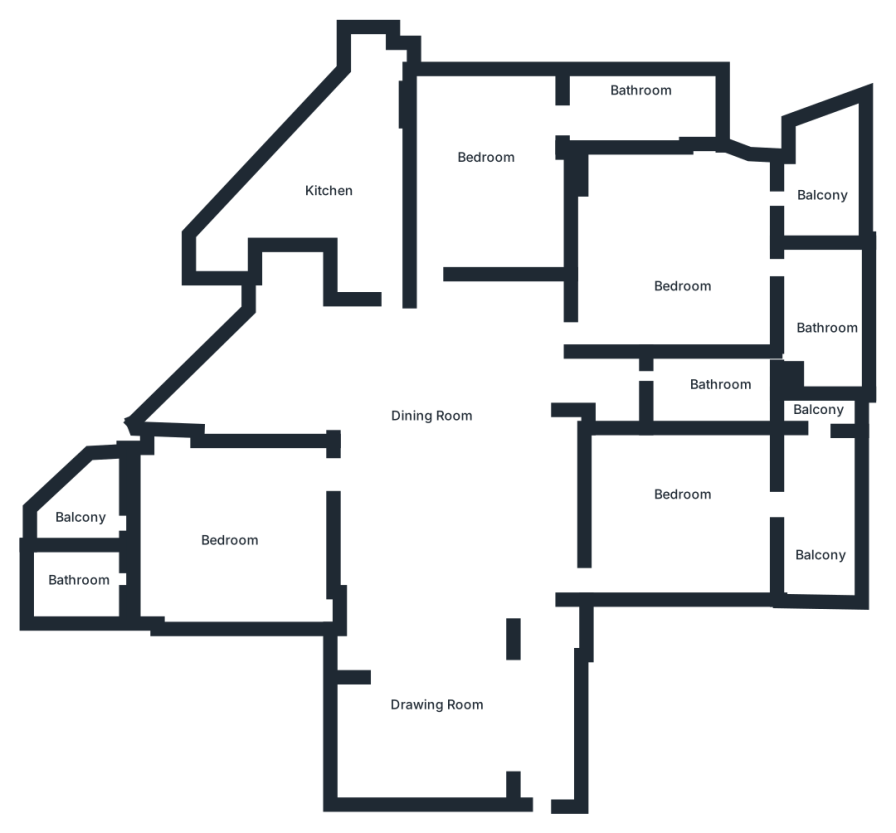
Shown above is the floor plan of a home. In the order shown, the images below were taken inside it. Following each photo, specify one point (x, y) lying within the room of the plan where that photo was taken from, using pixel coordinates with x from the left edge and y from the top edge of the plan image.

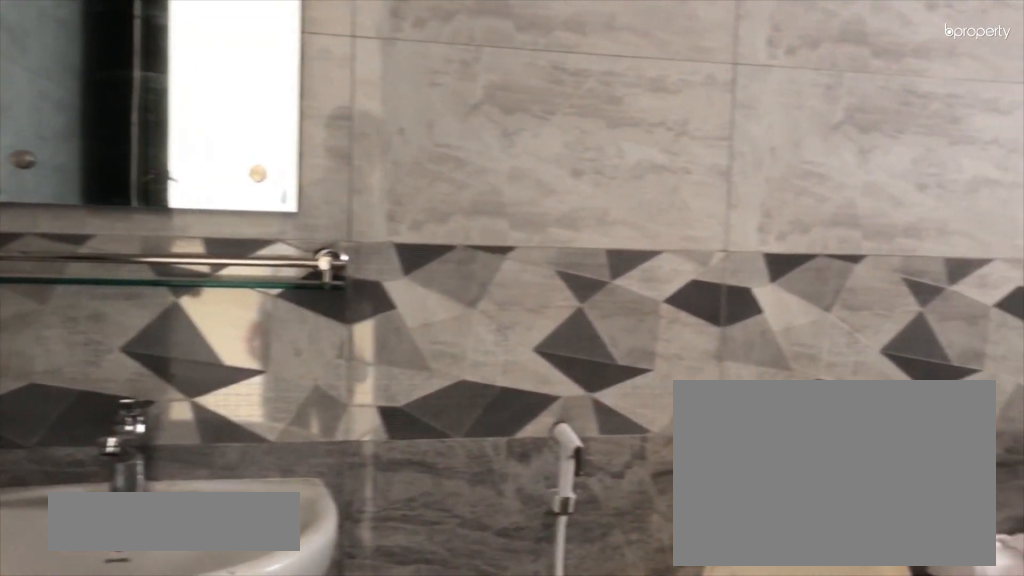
(821, 327)
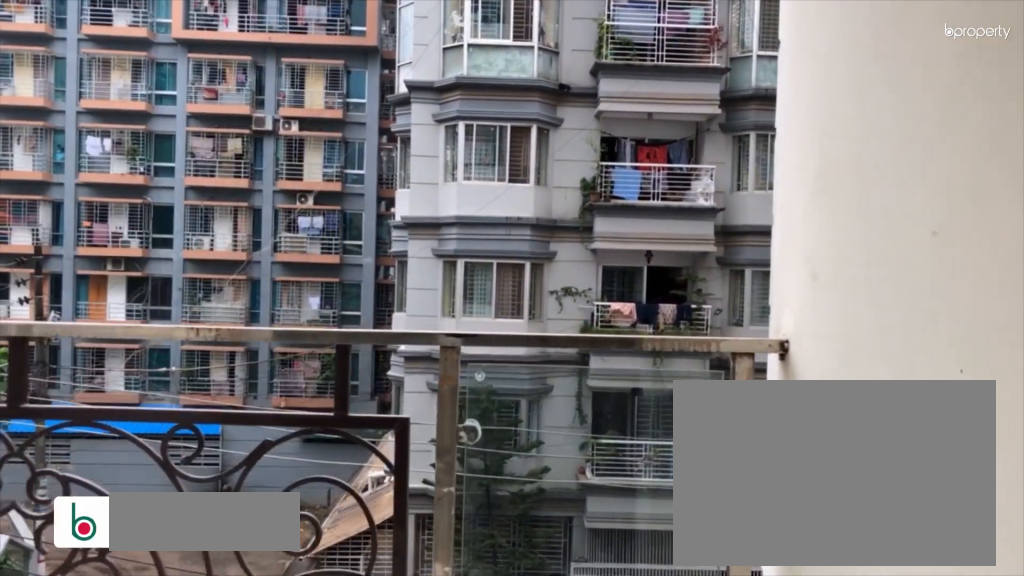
(827, 189)
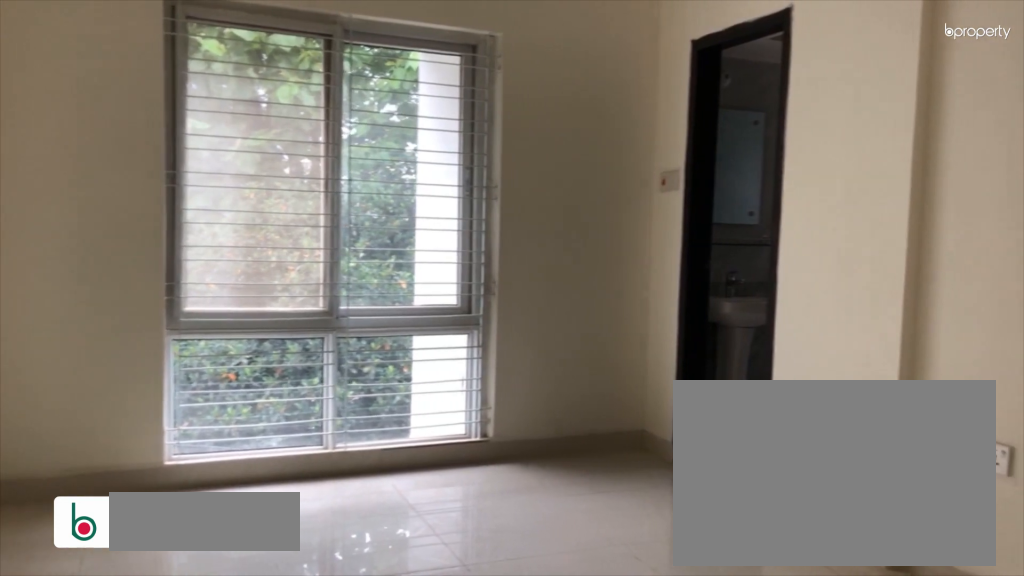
(482, 172)
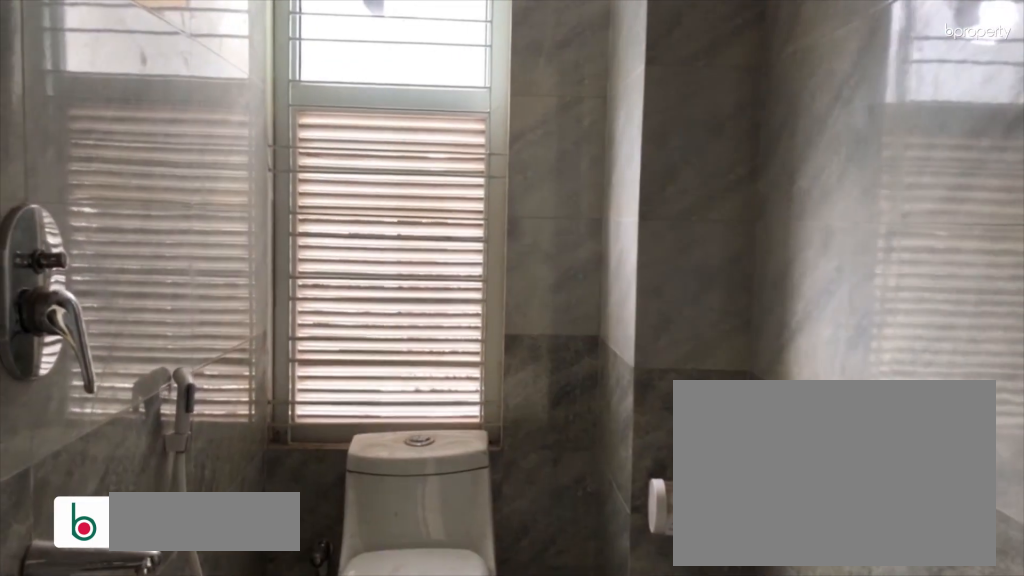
(626, 114)
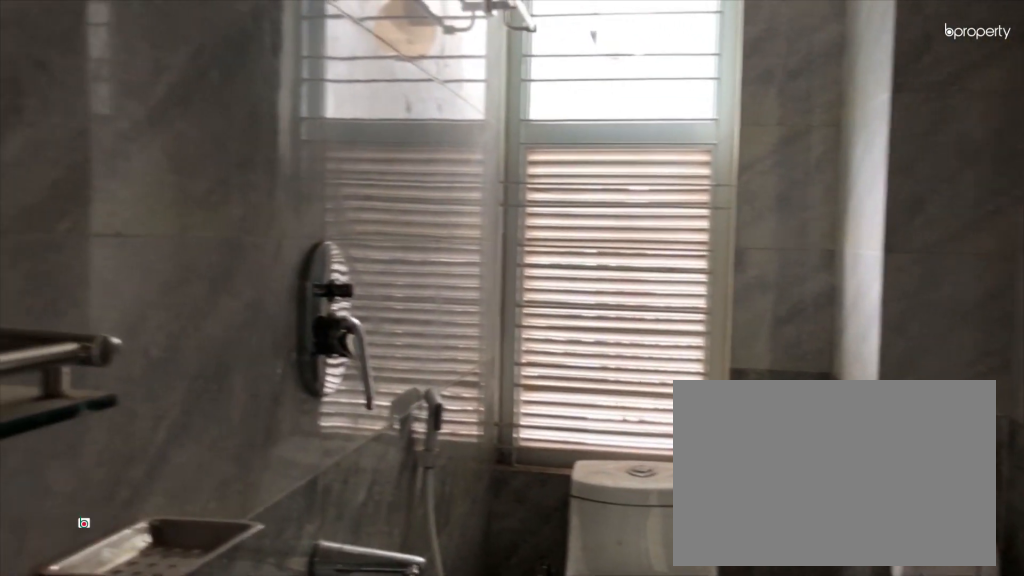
(626, 114)
